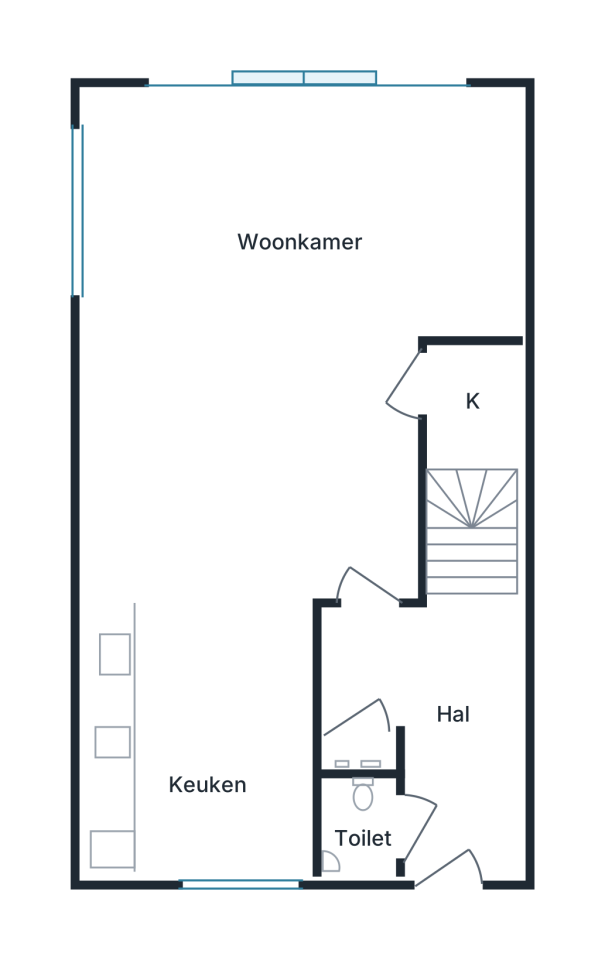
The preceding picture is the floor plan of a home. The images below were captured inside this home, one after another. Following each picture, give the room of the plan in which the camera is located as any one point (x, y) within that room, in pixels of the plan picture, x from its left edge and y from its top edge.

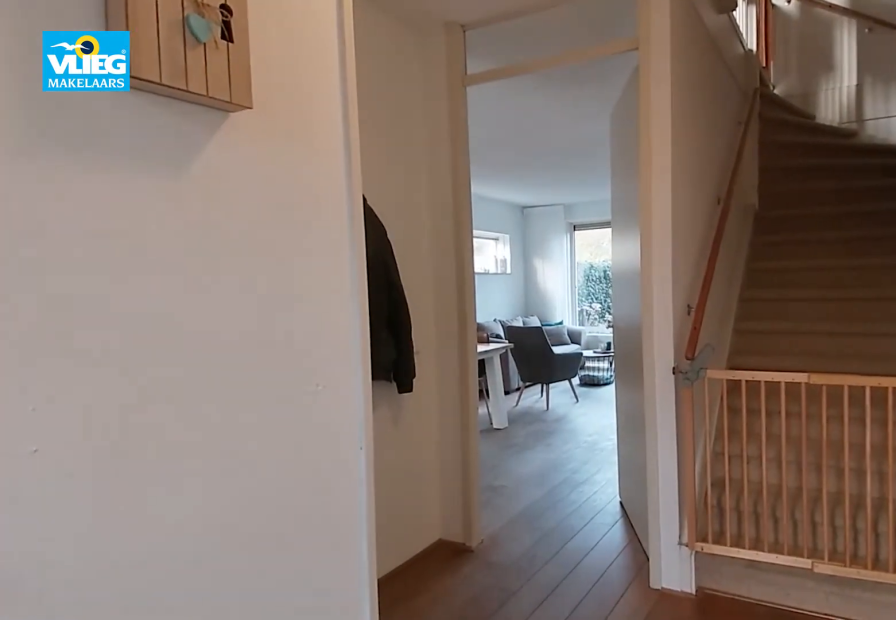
(435, 719)
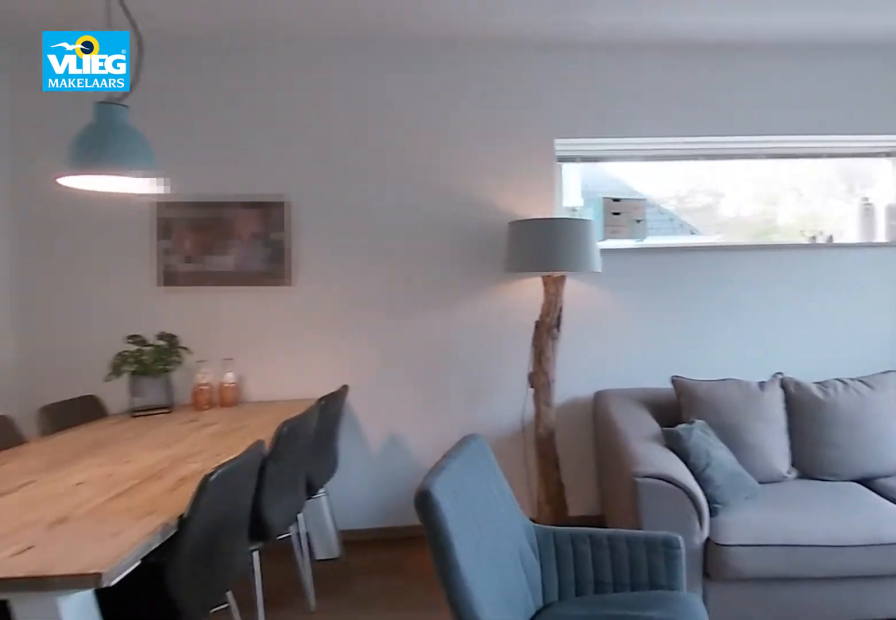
(272, 320)
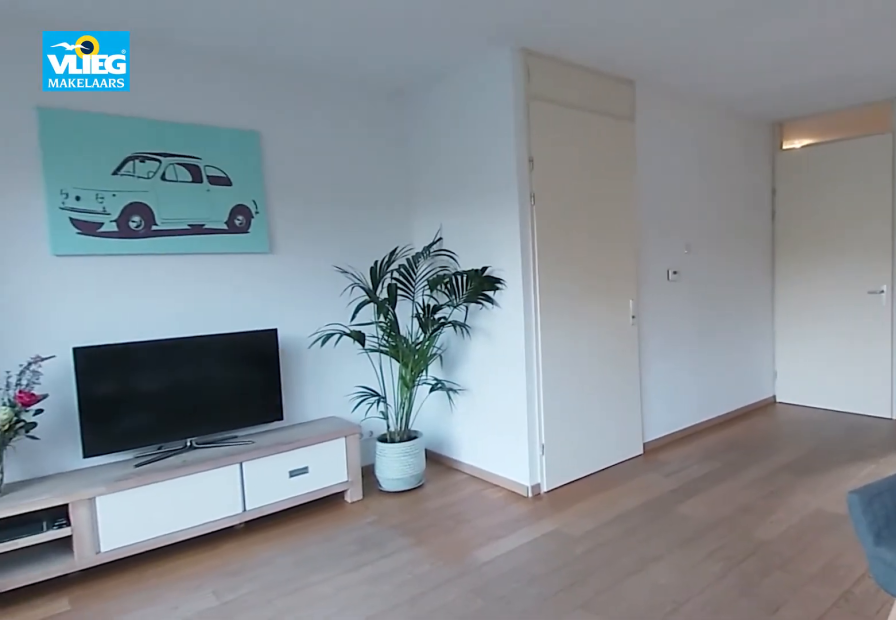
(272, 320)
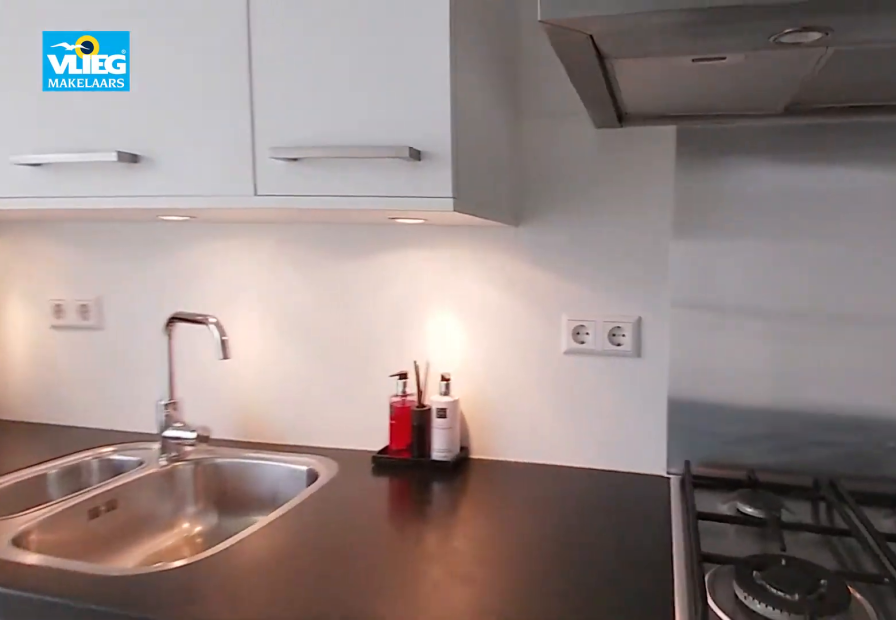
(201, 737)
